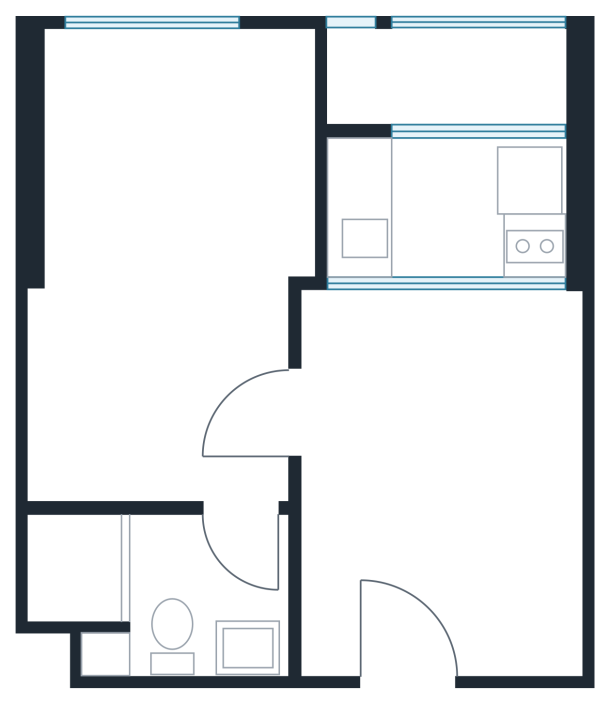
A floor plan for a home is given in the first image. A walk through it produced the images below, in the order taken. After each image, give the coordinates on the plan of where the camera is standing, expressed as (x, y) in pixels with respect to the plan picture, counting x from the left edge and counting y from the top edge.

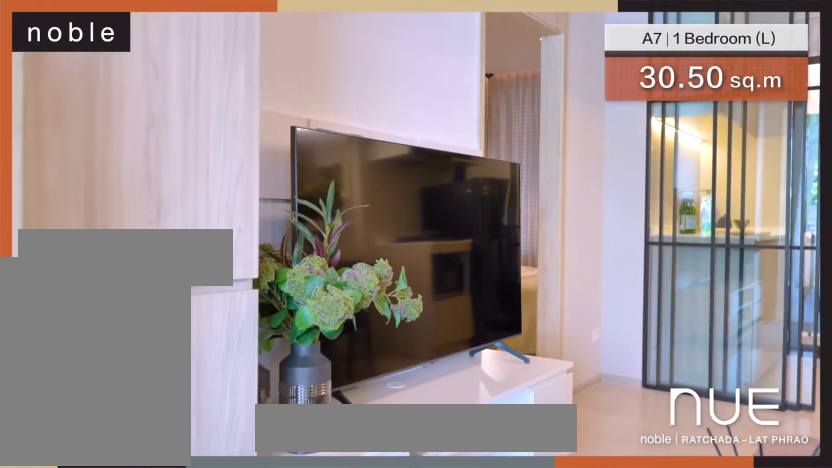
(389, 545)
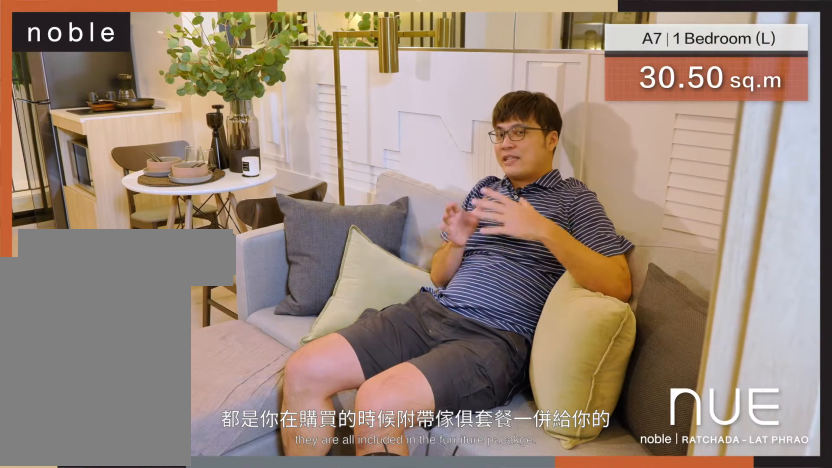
(497, 587)
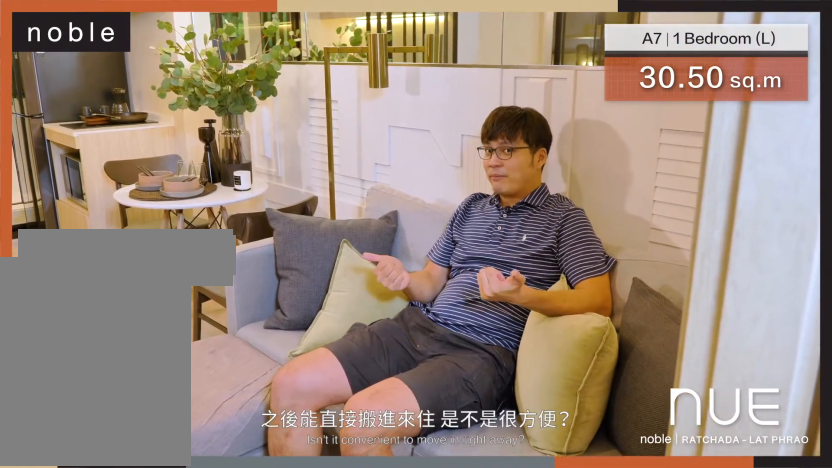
(486, 575)
